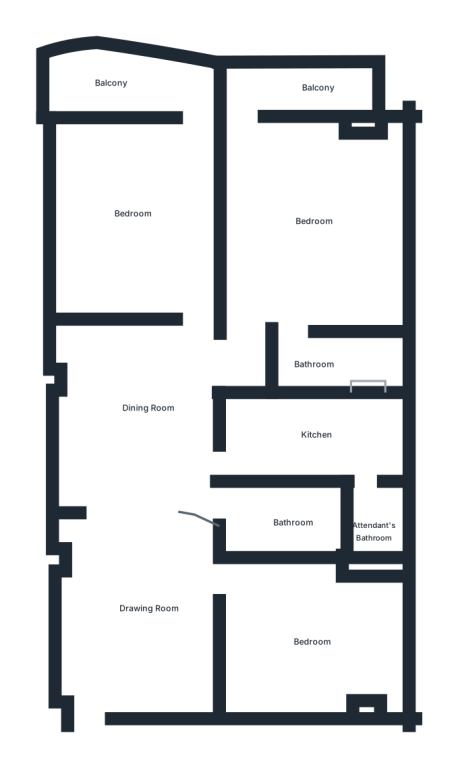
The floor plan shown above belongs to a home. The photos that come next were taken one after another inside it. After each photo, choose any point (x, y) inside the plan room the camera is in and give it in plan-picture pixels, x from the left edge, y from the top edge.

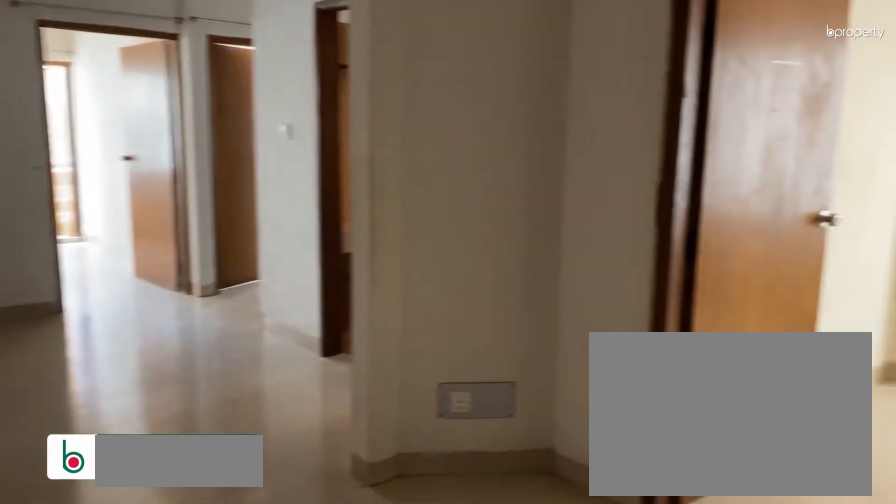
(157, 617)
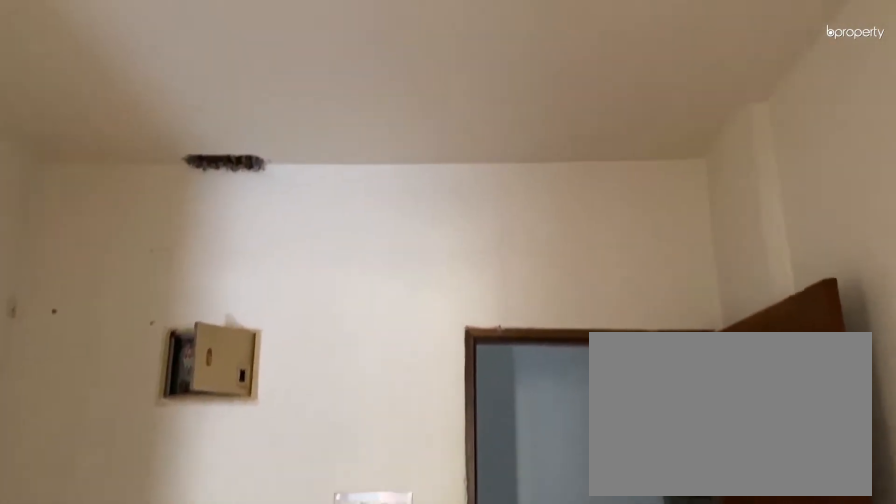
(157, 617)
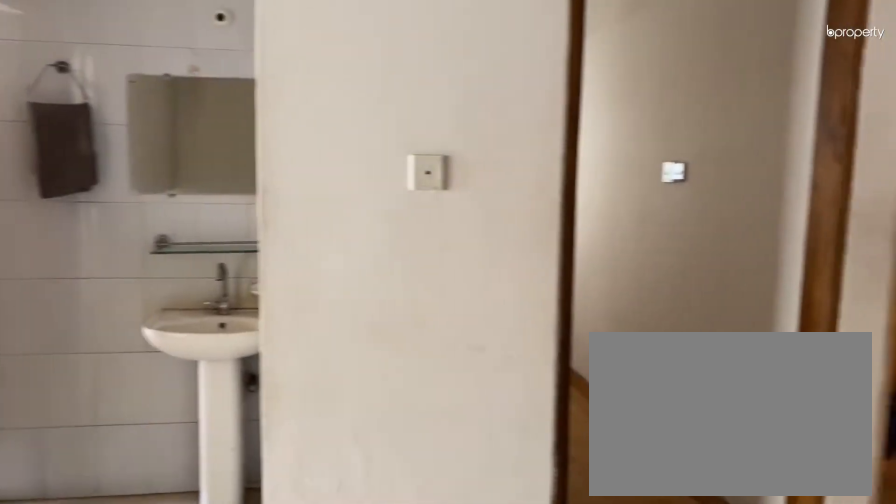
(141, 407)
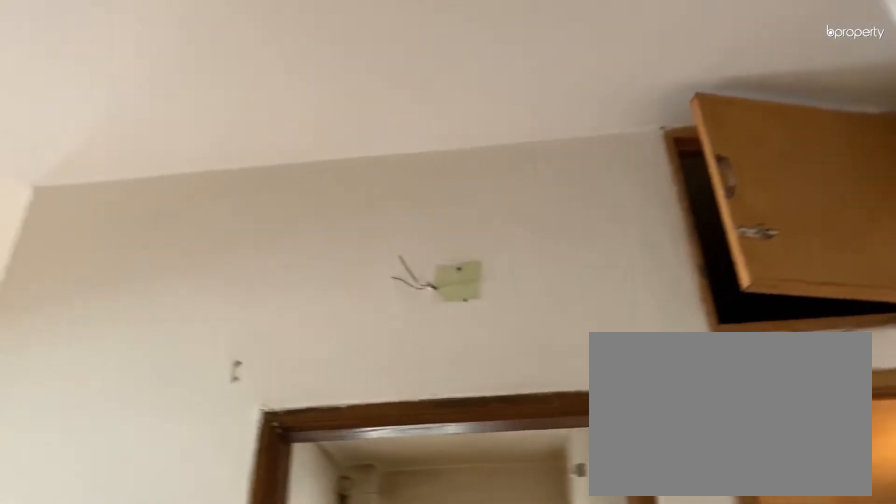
(141, 407)
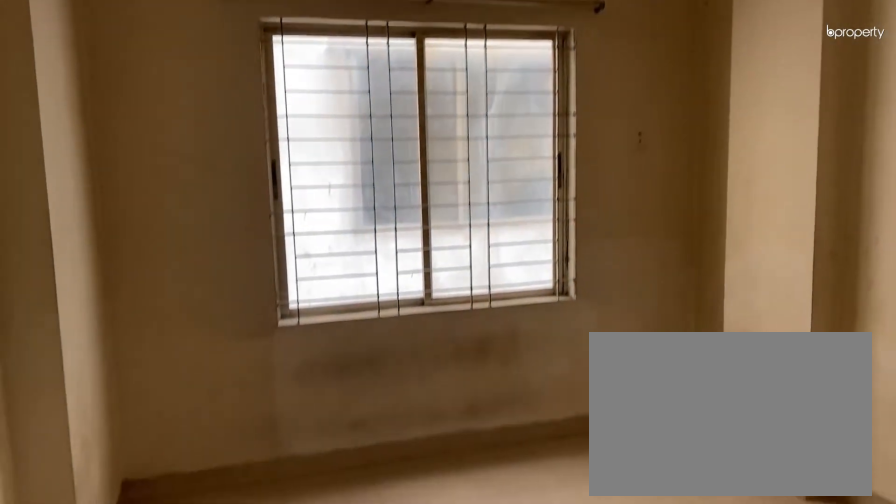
(314, 637)
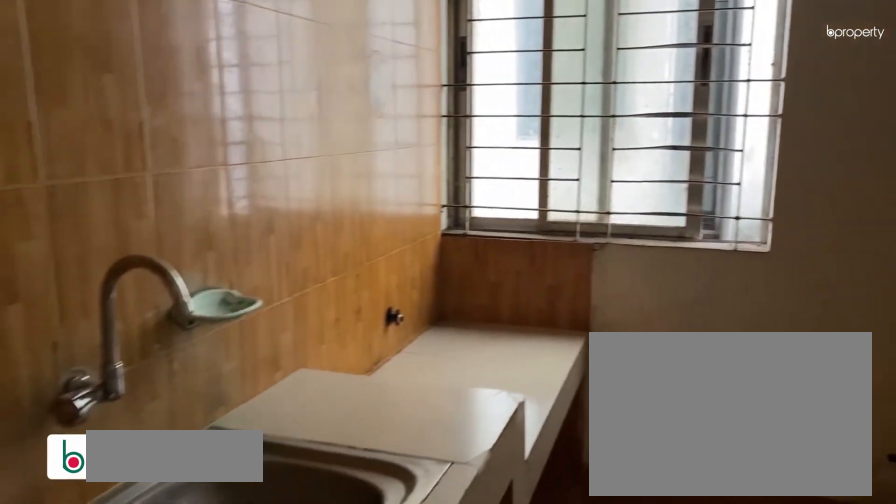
(314, 428)
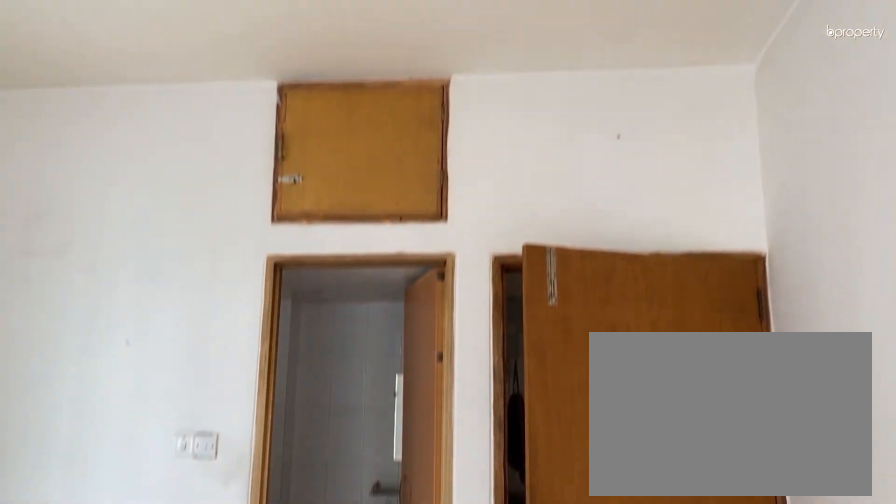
(304, 229)
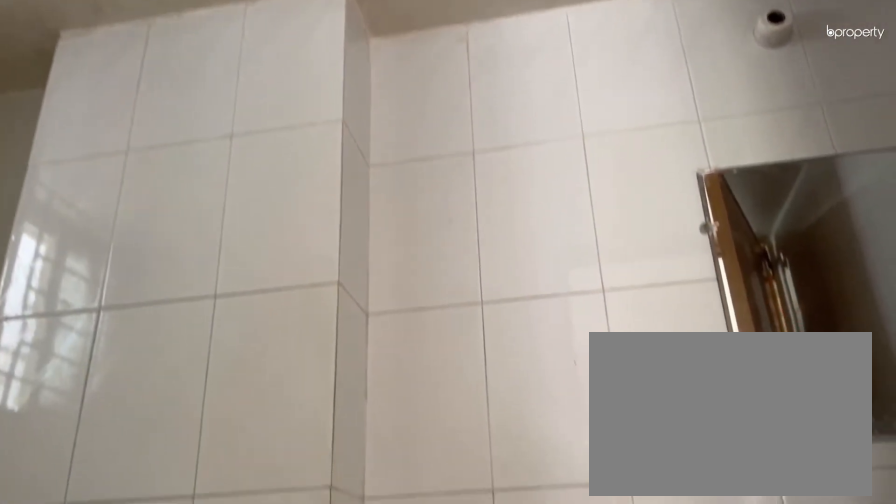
(330, 365)
